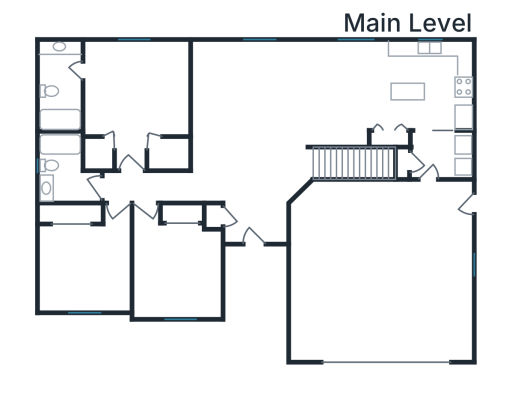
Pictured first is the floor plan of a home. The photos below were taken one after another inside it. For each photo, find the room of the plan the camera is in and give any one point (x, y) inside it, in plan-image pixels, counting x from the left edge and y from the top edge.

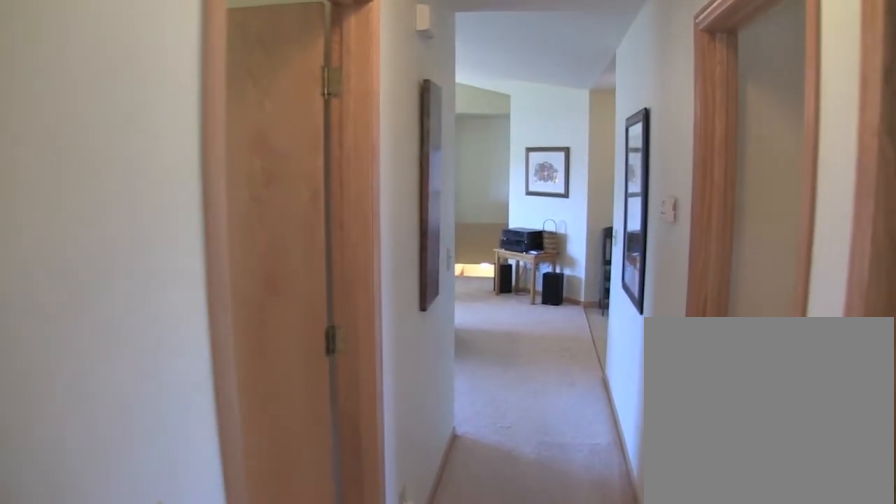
(147, 187)
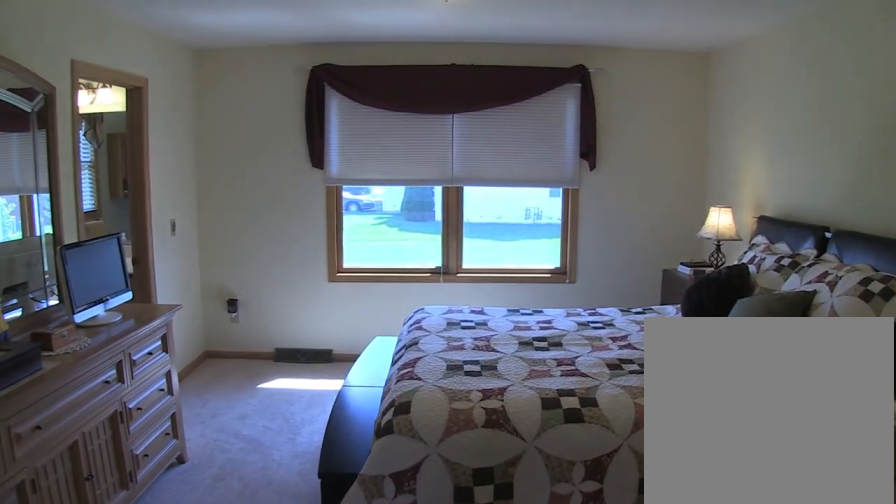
(136, 95)
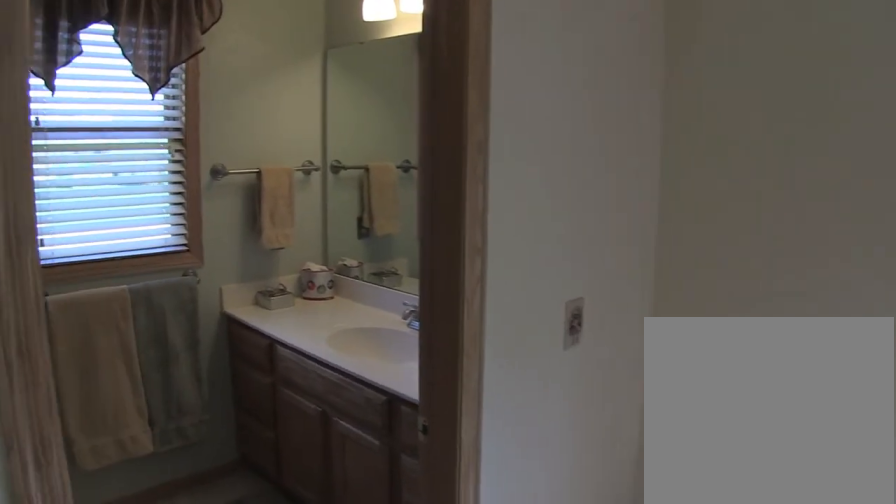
(136, 95)
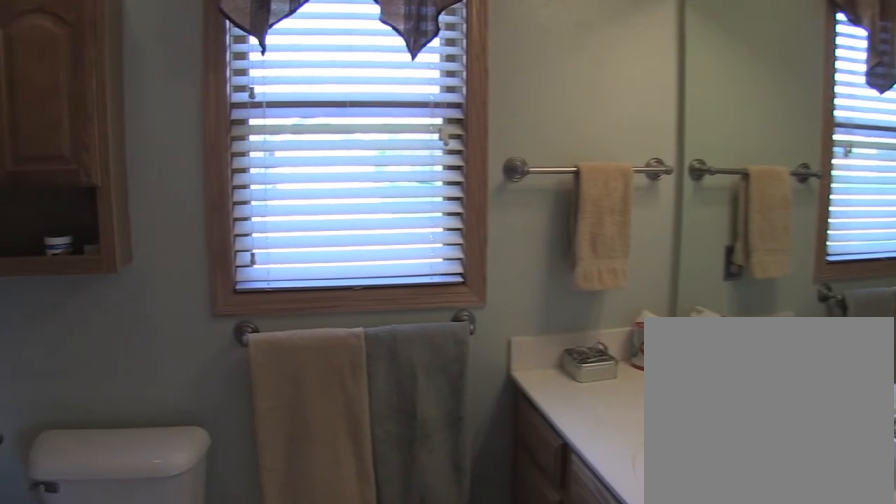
(62, 87)
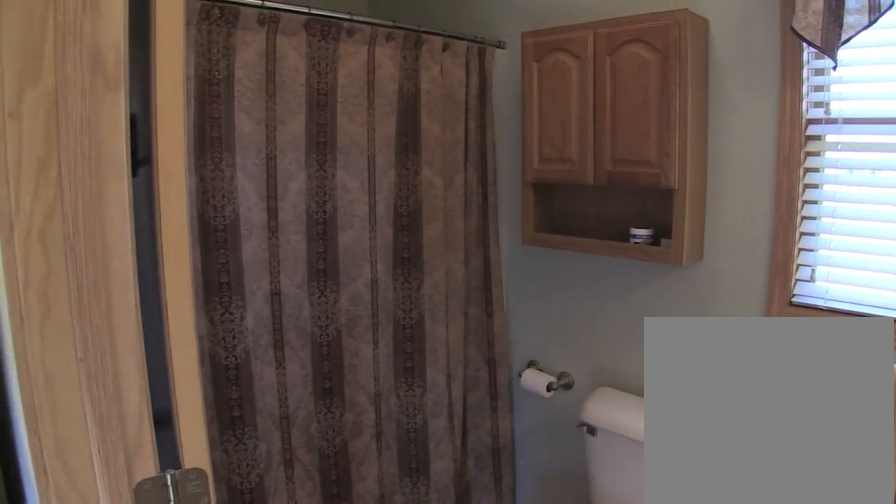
(62, 87)
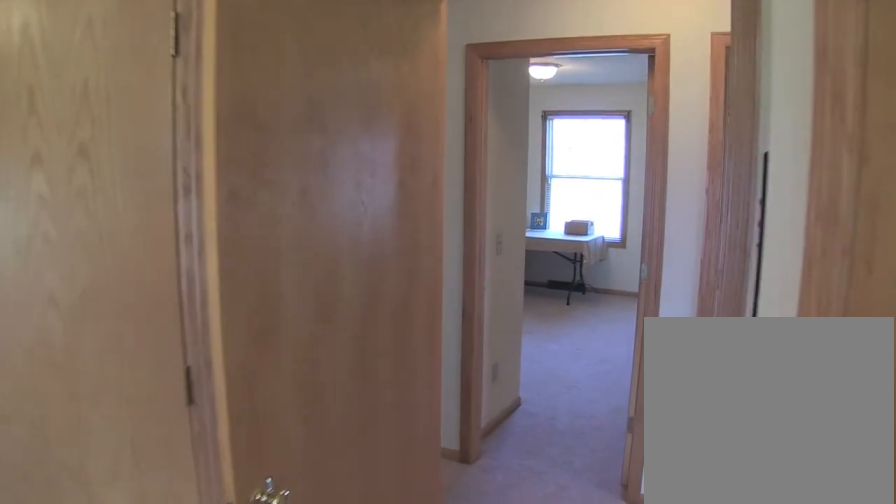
(136, 95)
